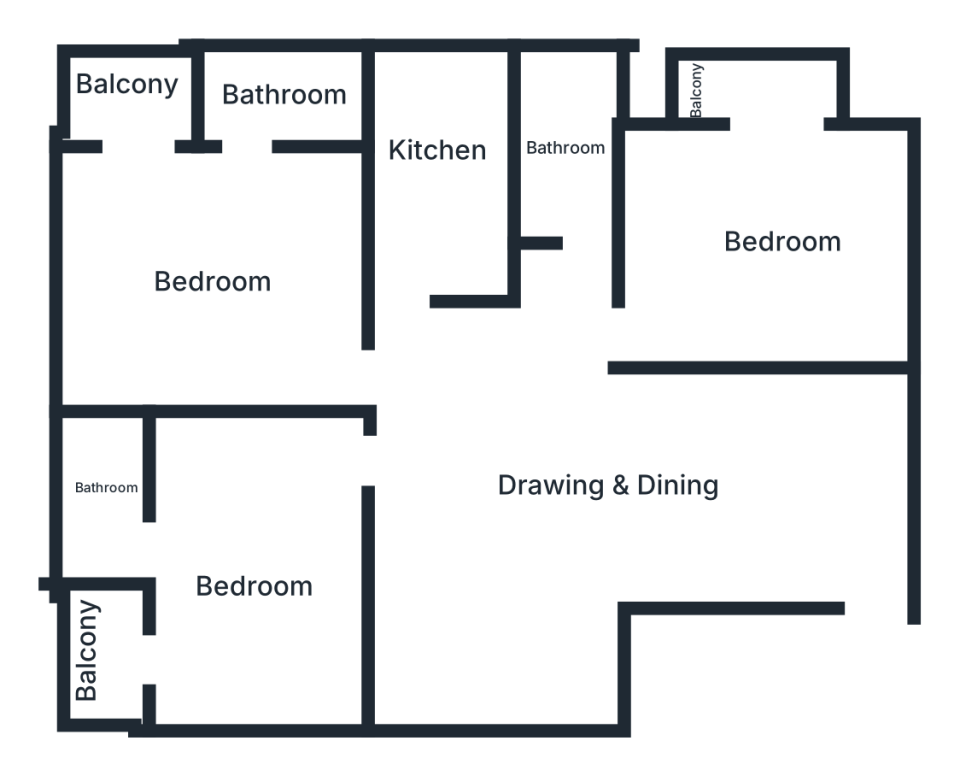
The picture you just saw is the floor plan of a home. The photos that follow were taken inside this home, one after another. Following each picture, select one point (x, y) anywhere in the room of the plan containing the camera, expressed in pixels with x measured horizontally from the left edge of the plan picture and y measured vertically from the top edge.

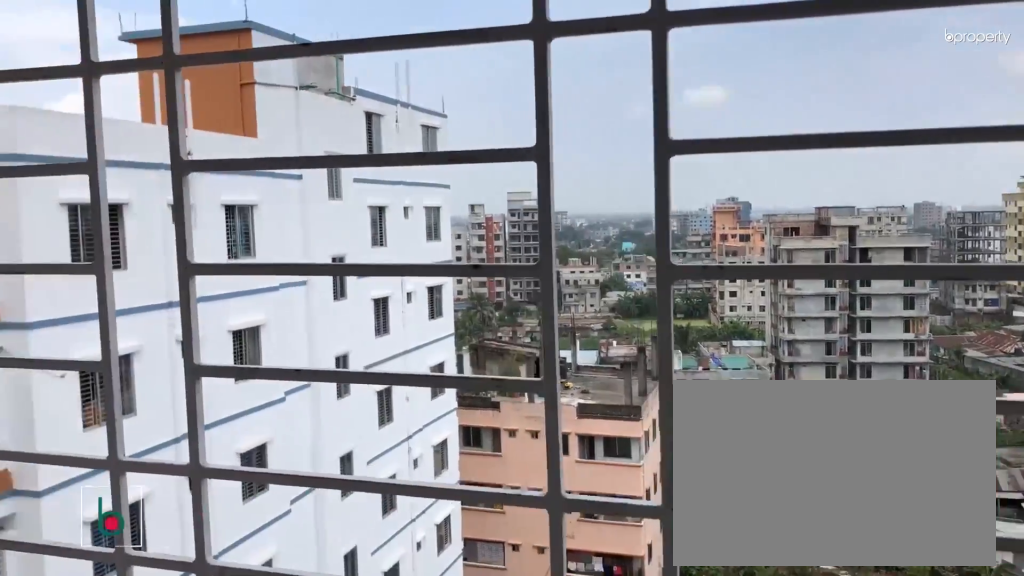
(760, 93)
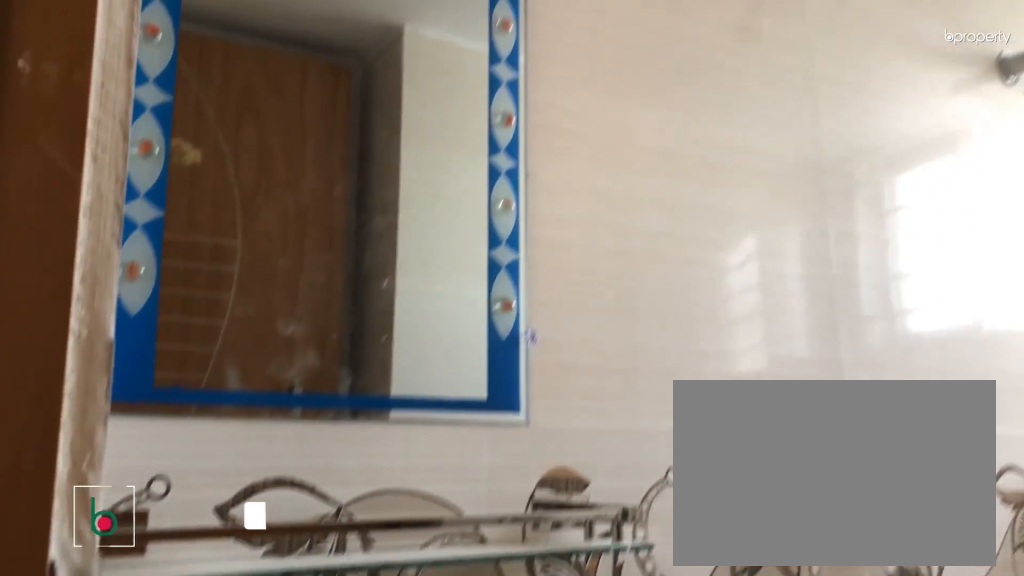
(556, 155)
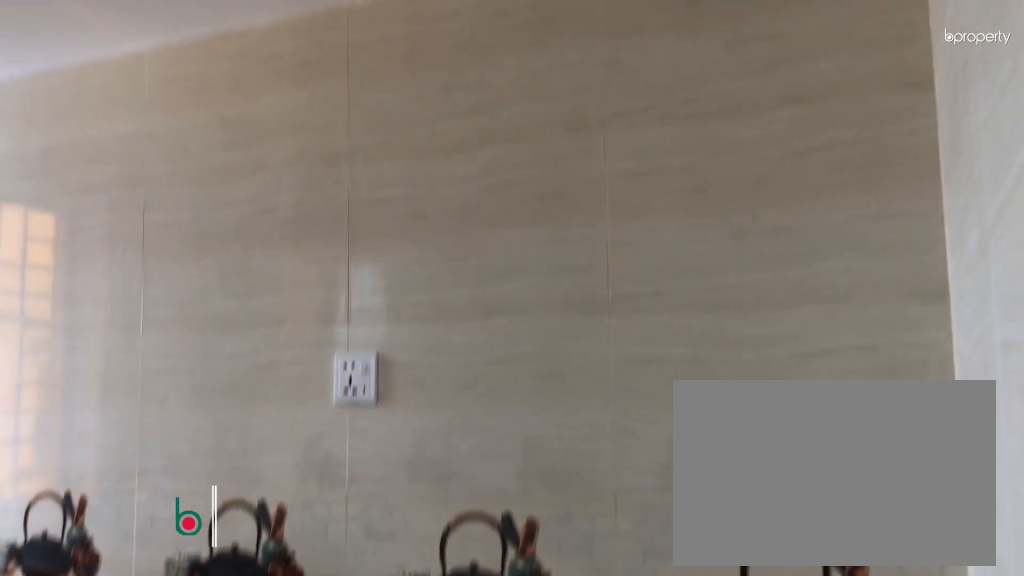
(446, 163)
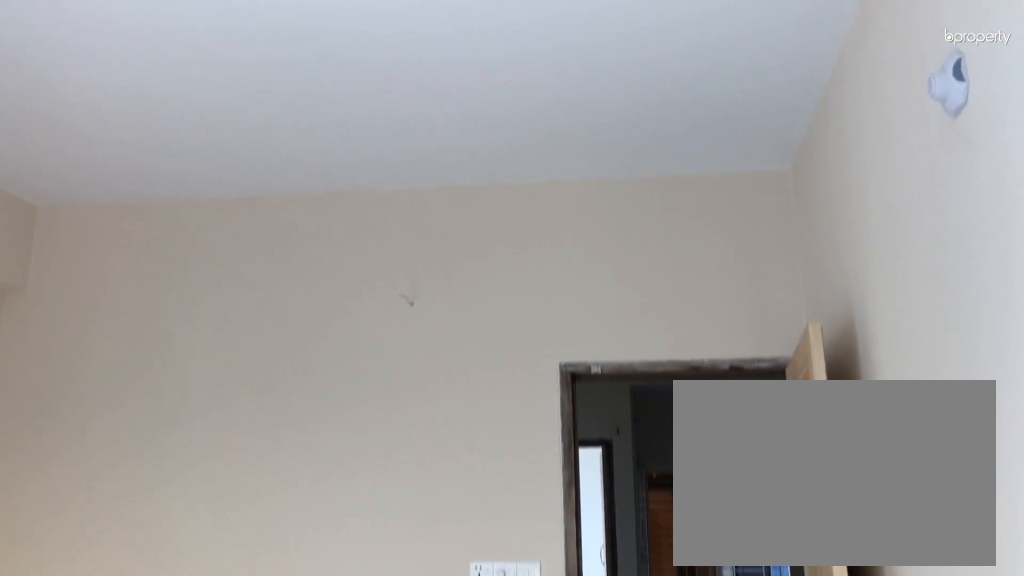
(201, 260)
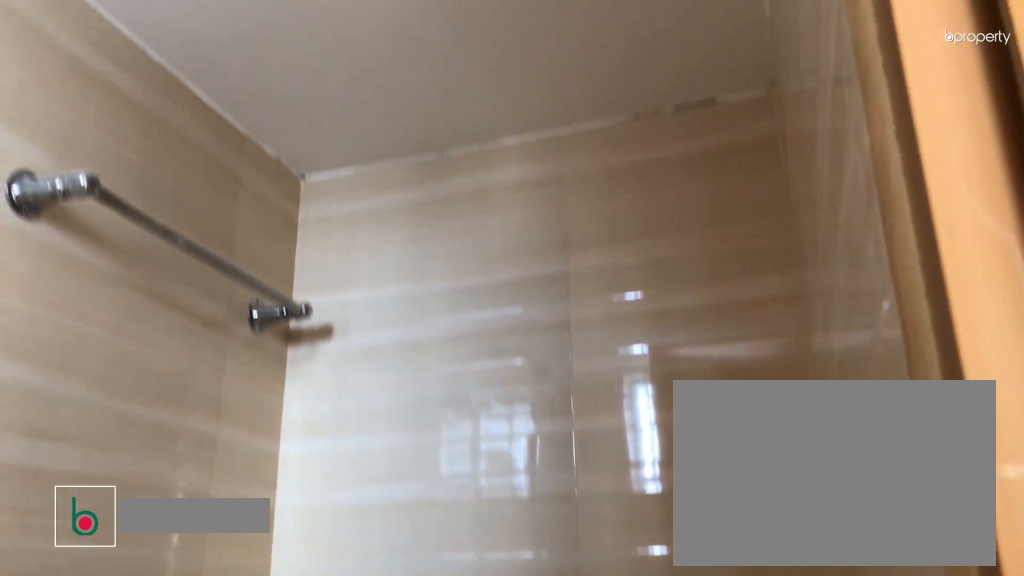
(291, 99)
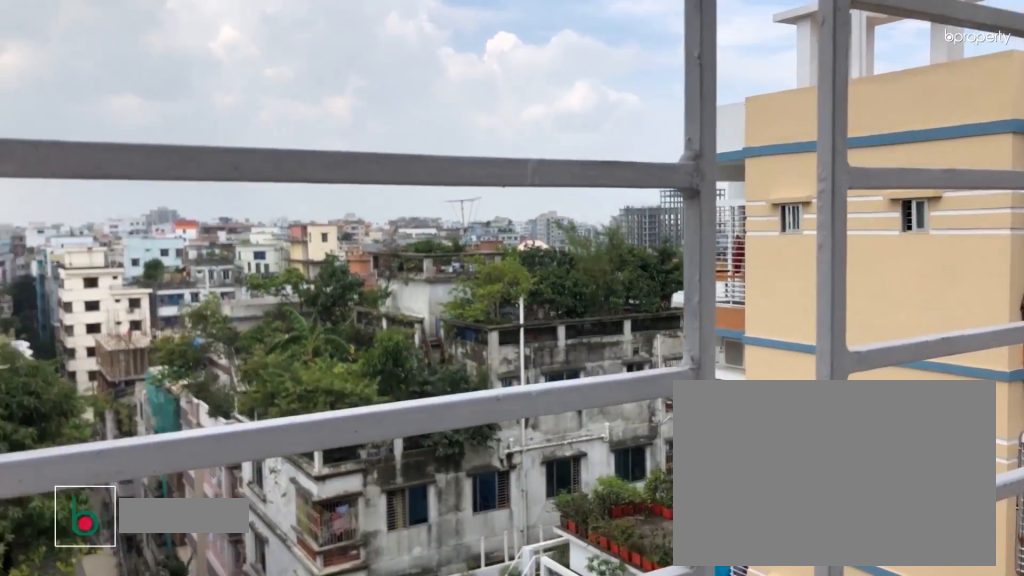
(123, 97)
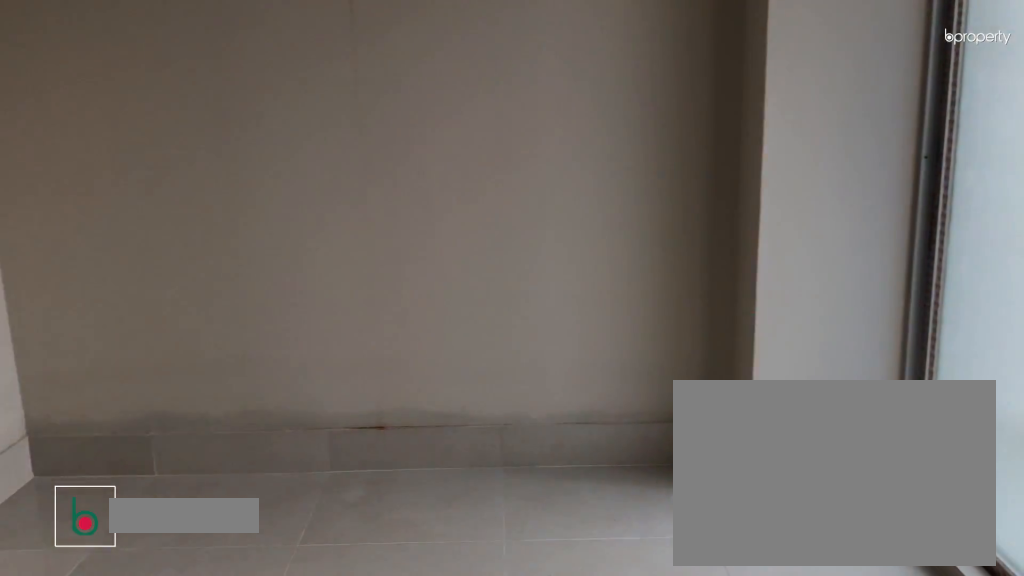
(257, 568)
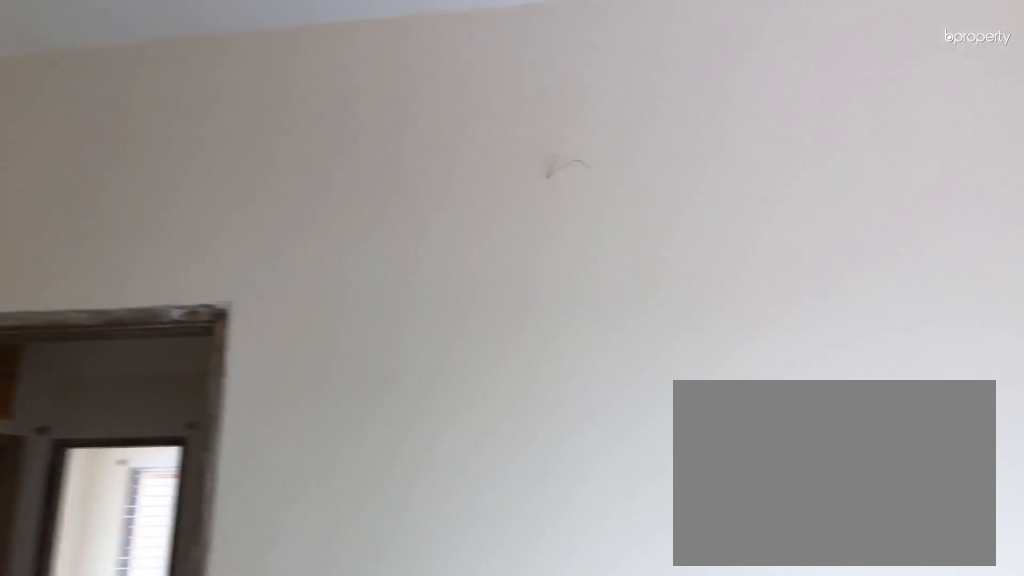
(257, 568)
